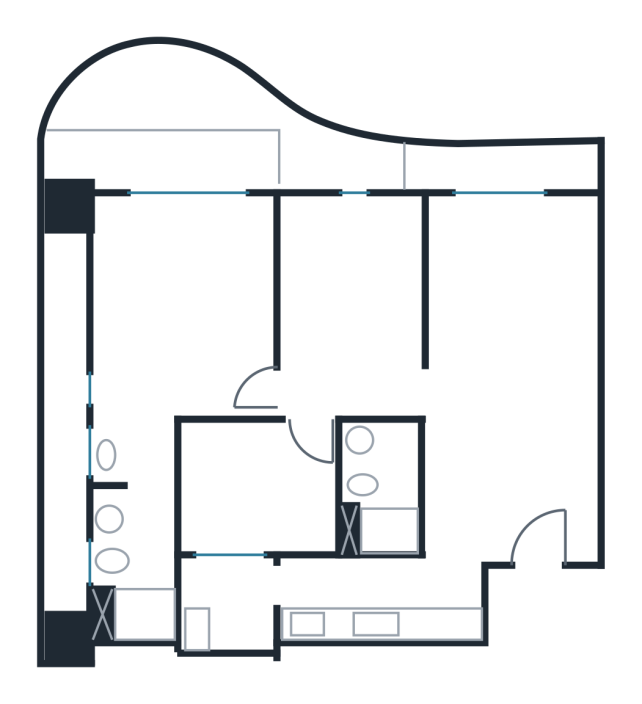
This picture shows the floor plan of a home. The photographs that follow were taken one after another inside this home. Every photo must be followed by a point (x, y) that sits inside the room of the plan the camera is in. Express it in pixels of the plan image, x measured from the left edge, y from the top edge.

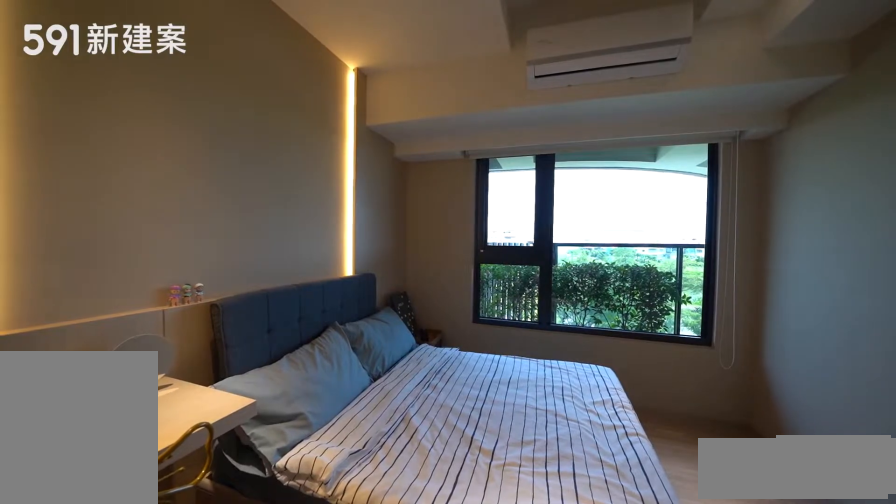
(348, 277)
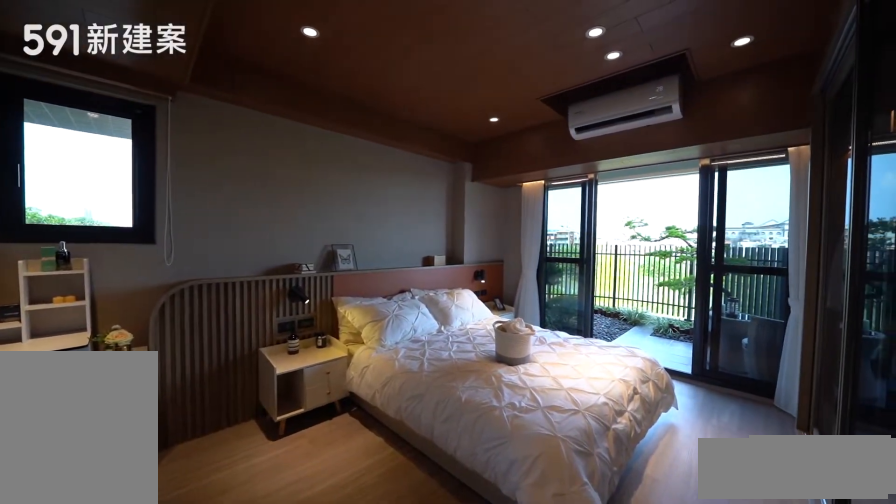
(175, 320)
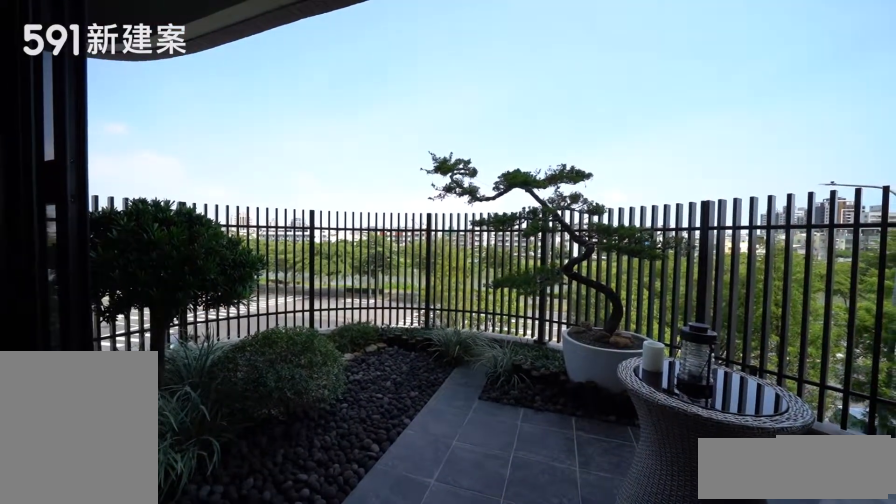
(201, 132)
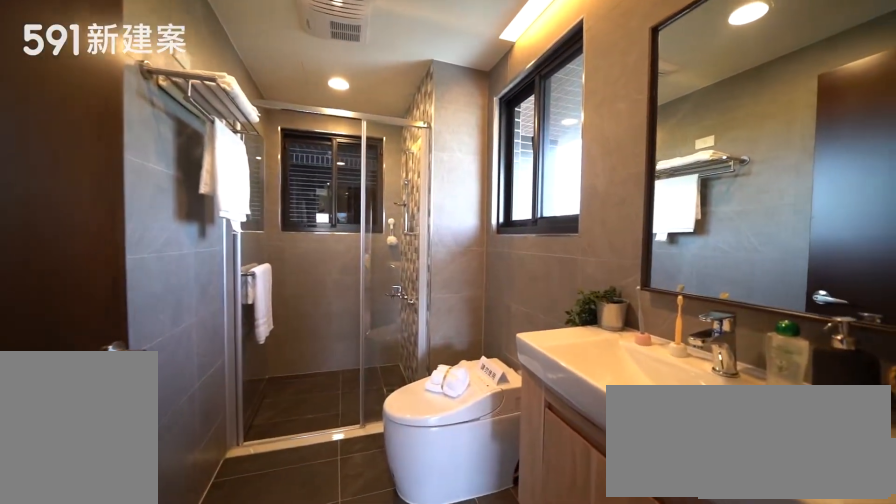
(130, 573)
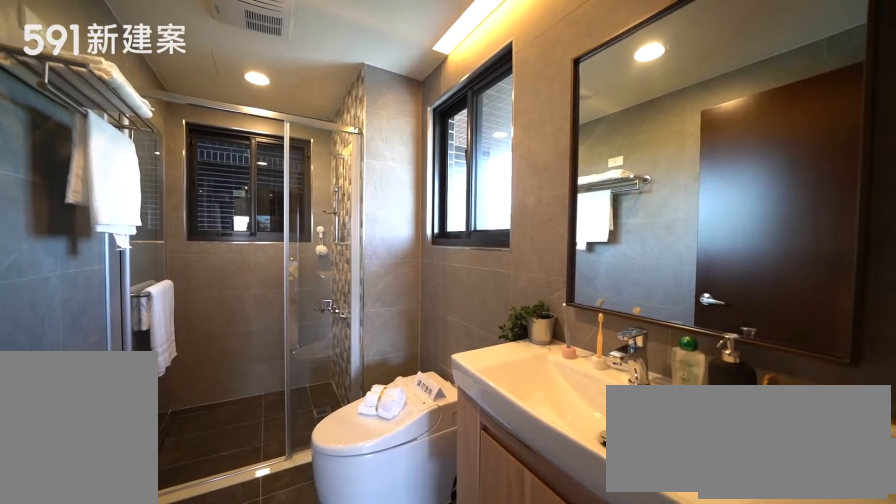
(130, 573)
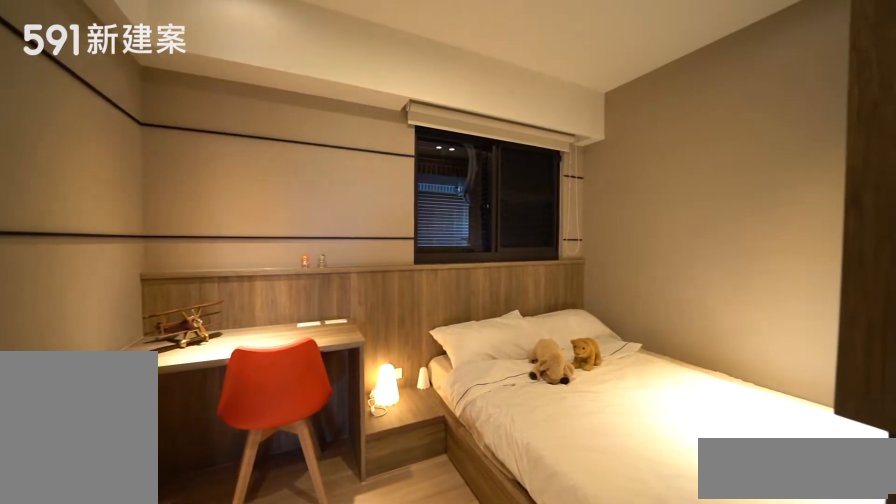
(251, 492)
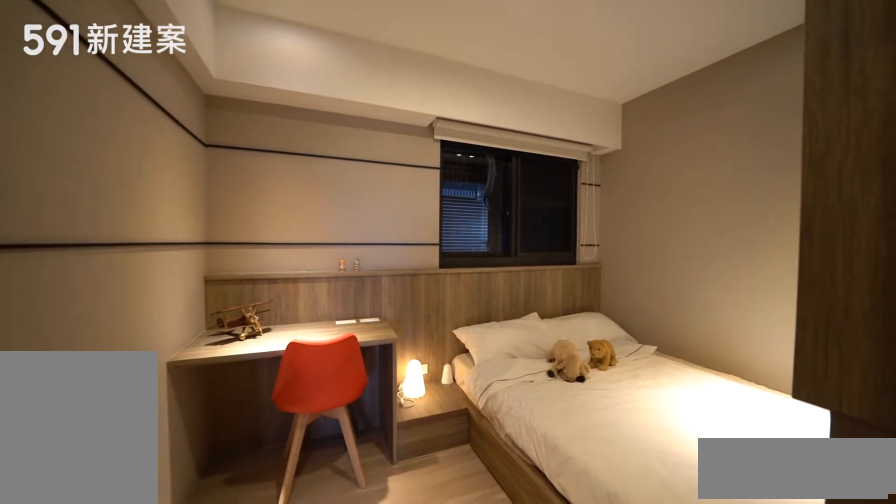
(251, 492)
